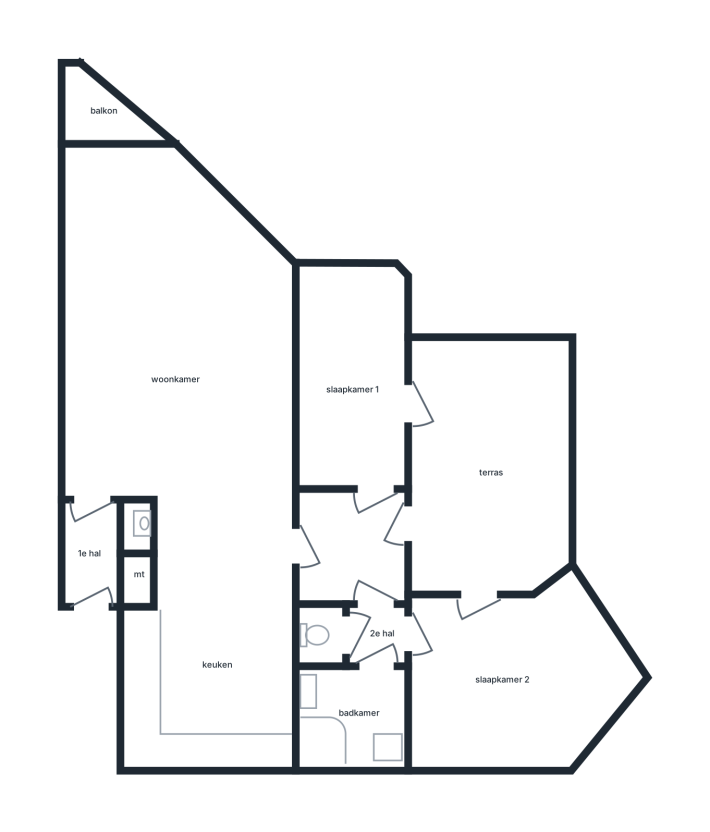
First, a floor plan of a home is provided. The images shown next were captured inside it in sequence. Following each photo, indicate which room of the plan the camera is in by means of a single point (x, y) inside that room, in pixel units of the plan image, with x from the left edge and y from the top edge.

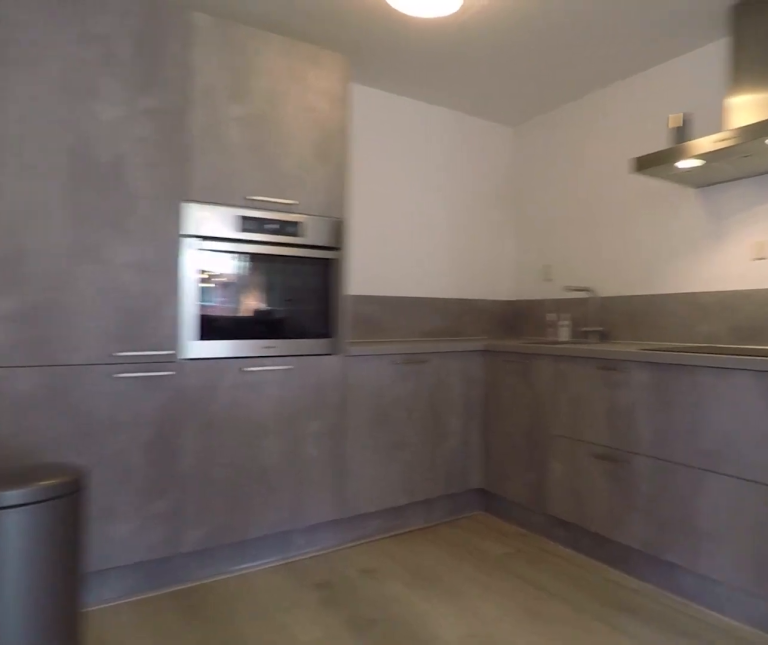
(210, 686)
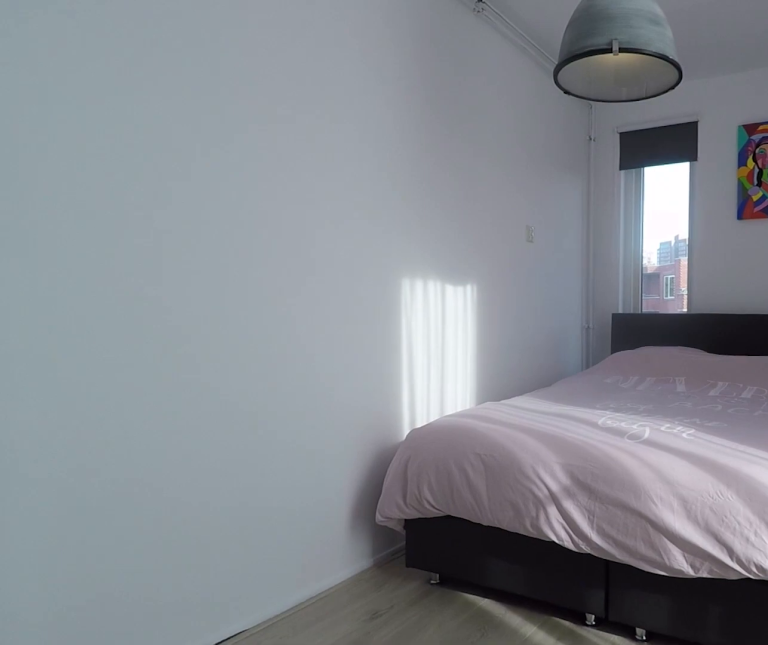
(350, 379)
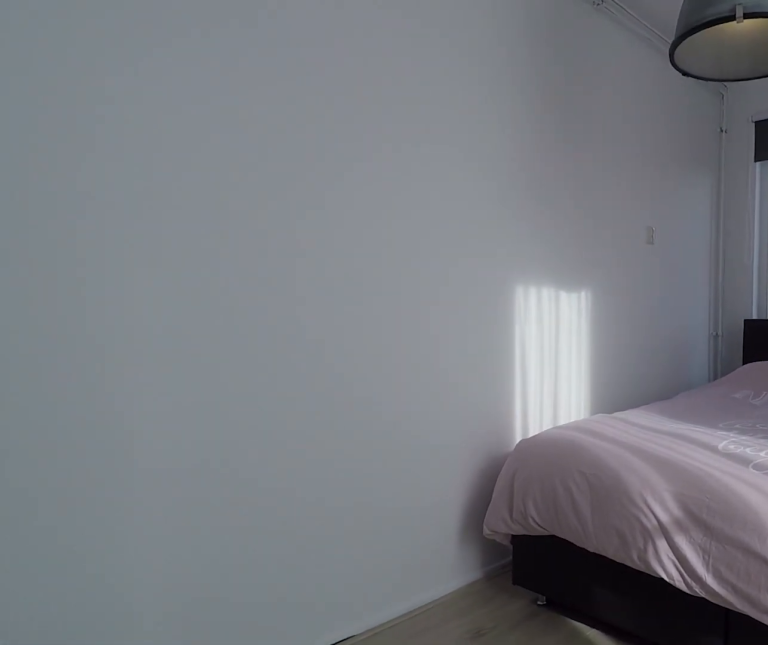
(350, 379)
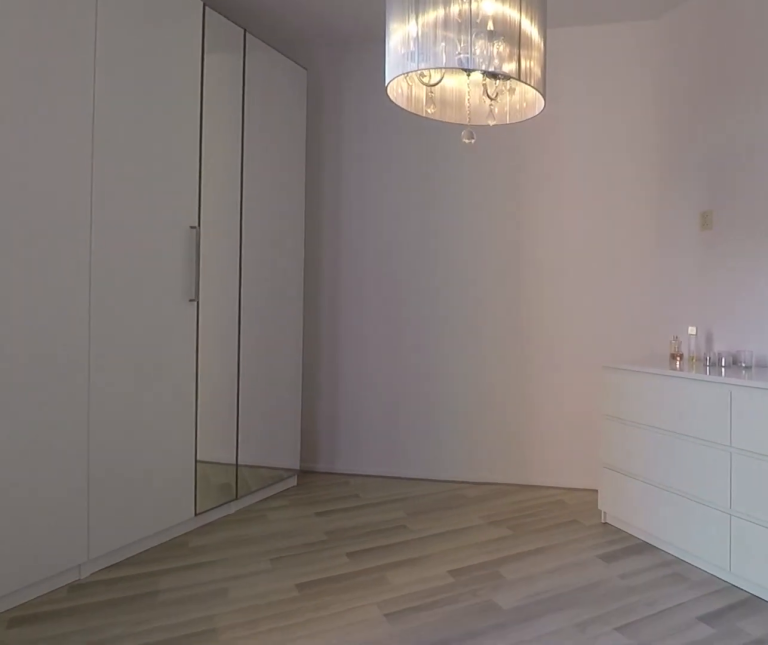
(513, 679)
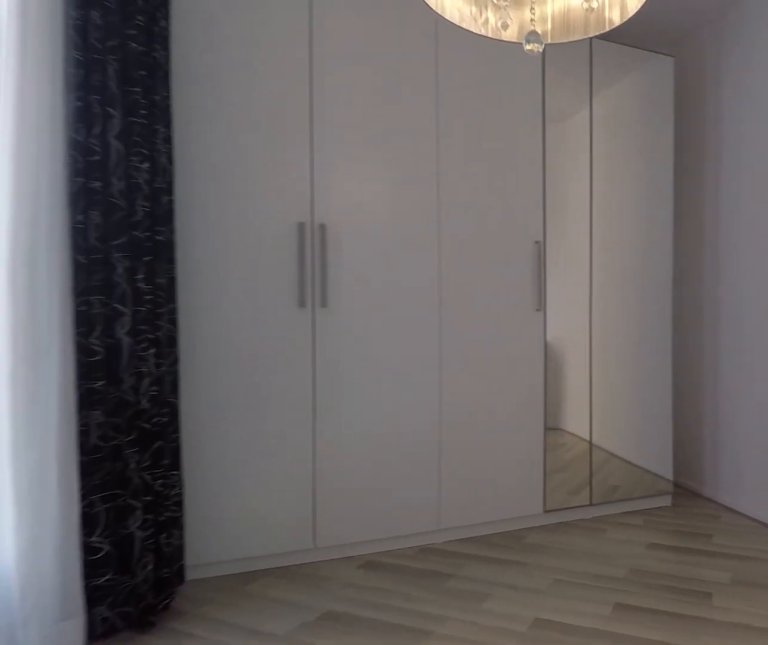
(513, 679)
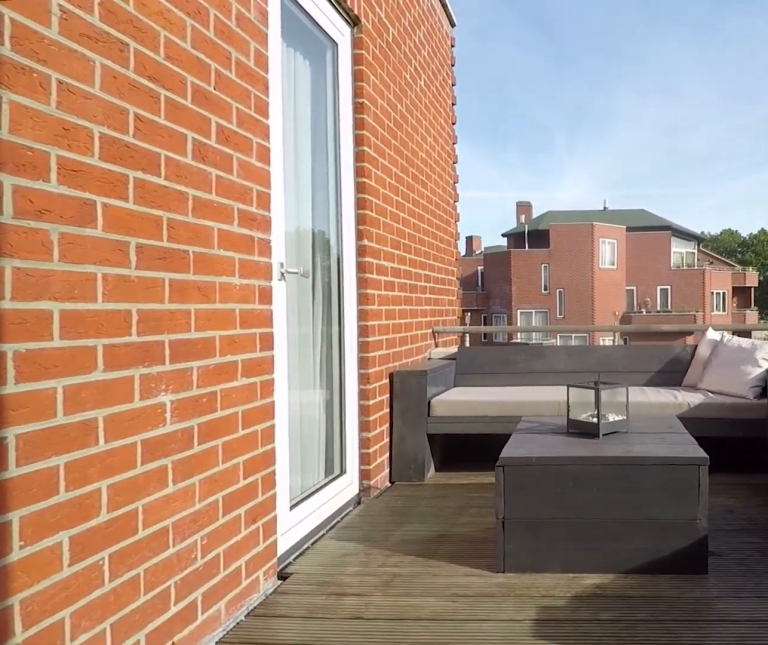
(490, 462)
